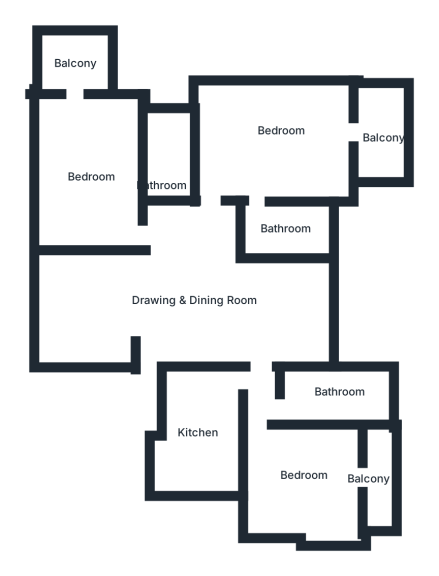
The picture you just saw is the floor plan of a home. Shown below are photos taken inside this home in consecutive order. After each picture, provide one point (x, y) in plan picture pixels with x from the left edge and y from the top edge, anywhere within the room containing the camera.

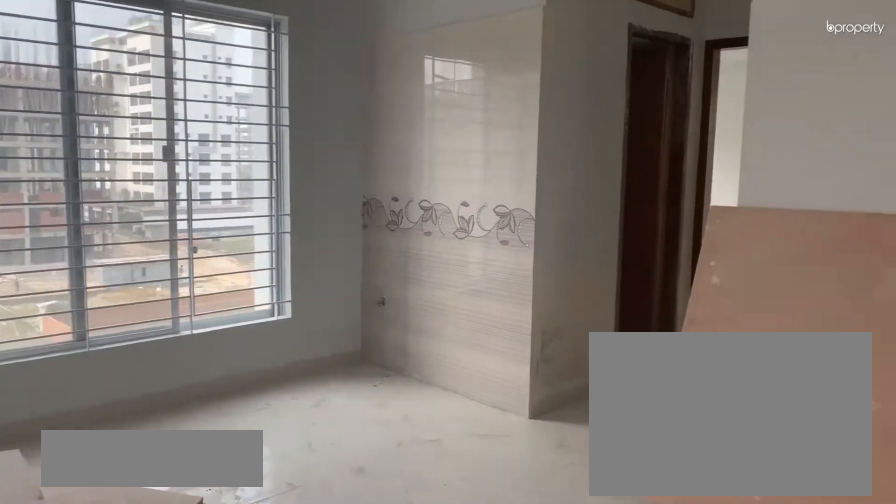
(168, 308)
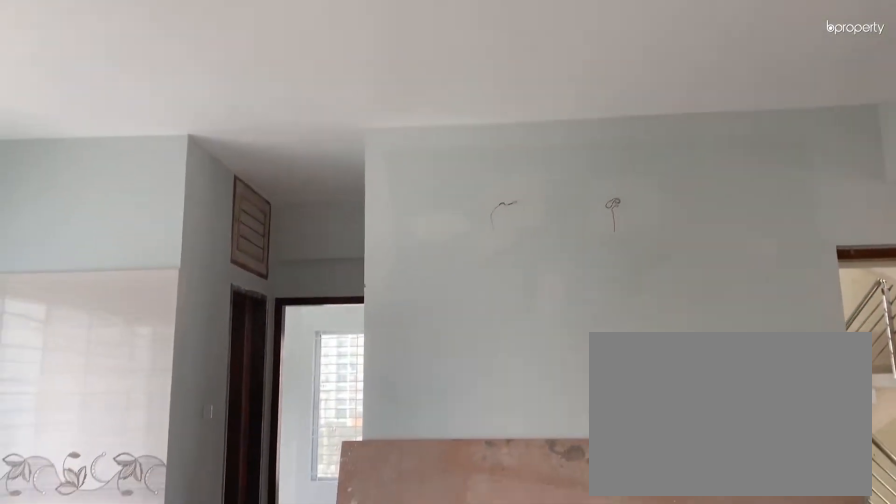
(168, 308)
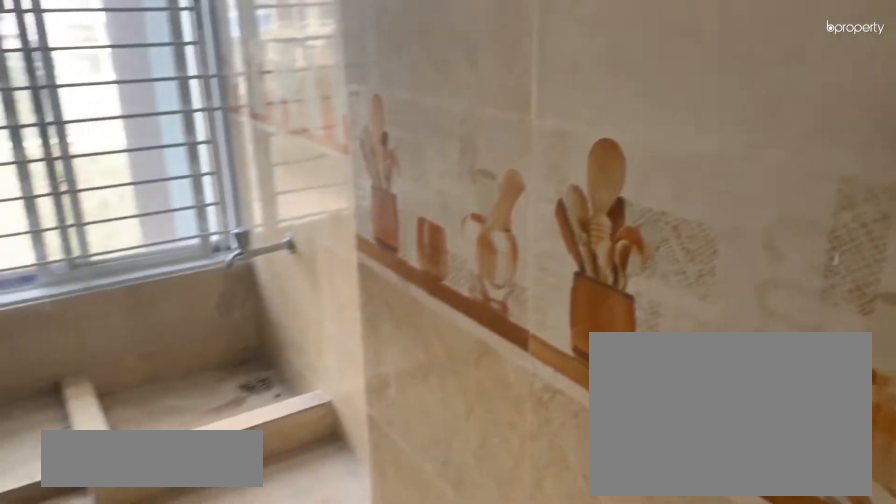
(197, 429)
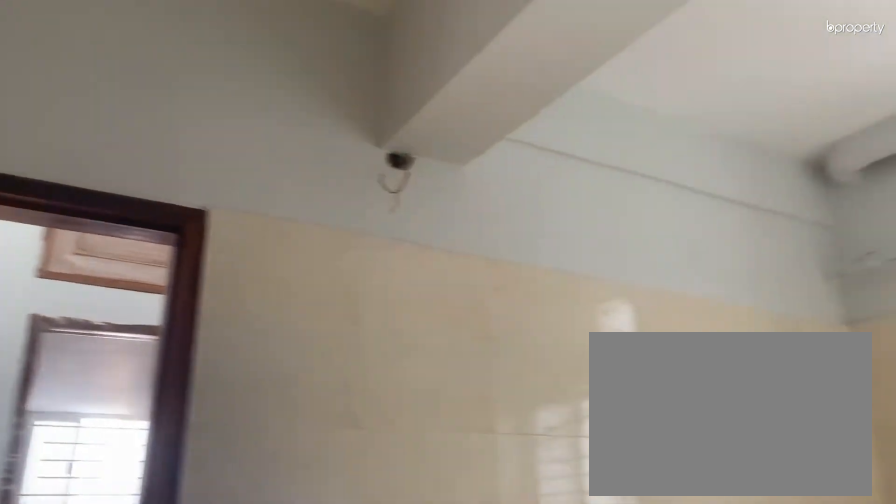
(197, 429)
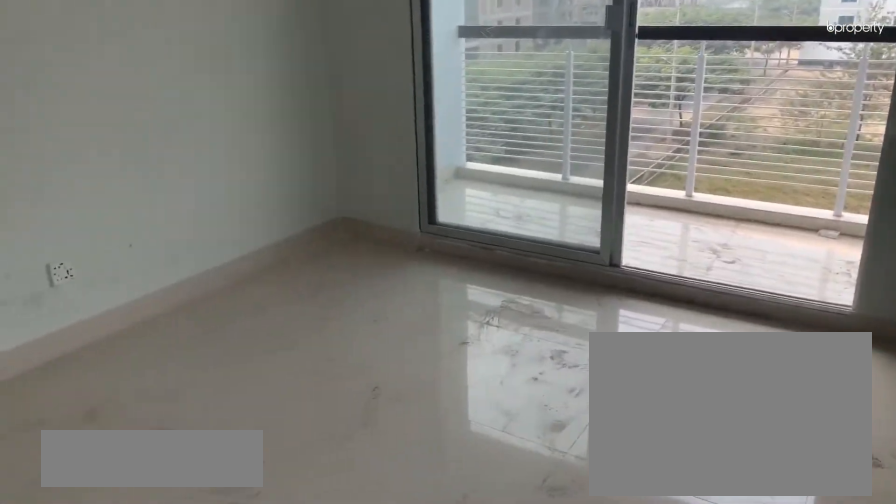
(316, 481)
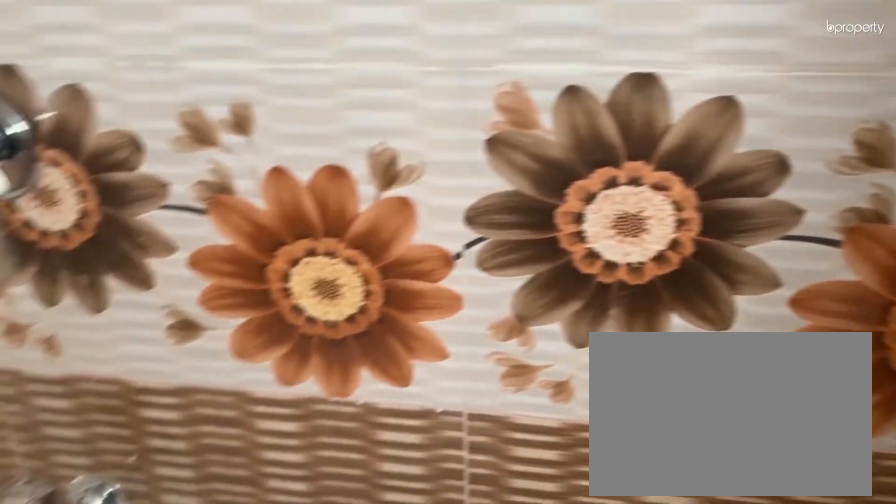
(327, 392)
